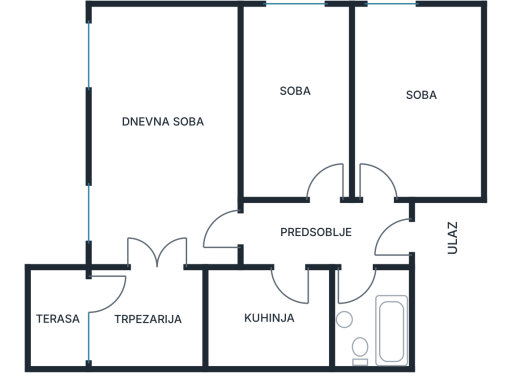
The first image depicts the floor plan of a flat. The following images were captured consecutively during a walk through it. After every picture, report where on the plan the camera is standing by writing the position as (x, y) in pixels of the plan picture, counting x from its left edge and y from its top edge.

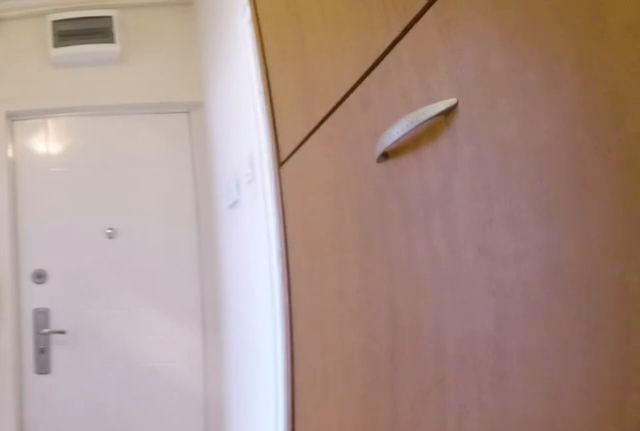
(280, 245)
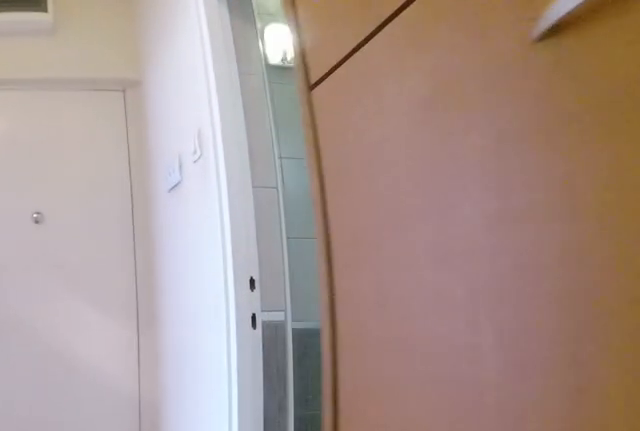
(292, 243)
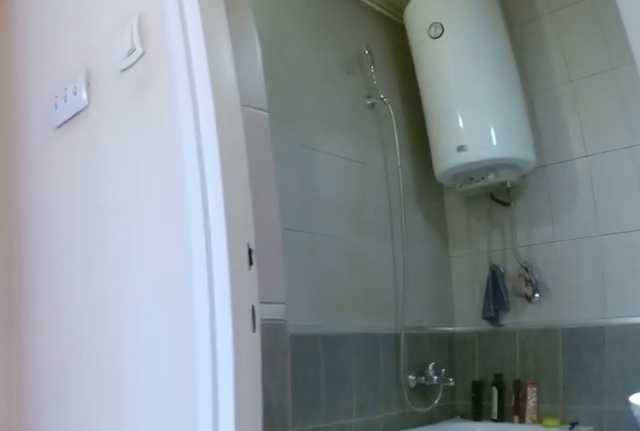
(334, 240)
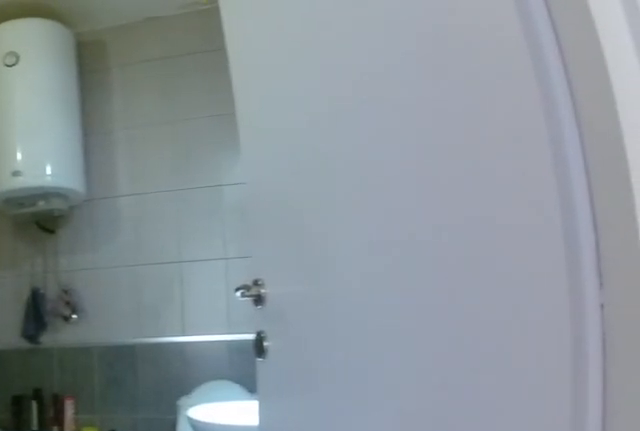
(348, 234)
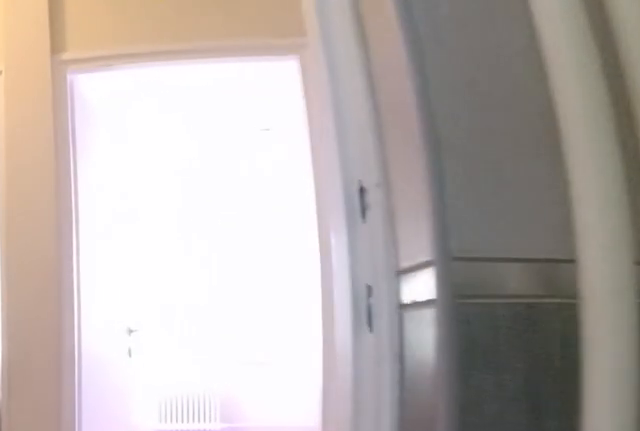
(352, 306)
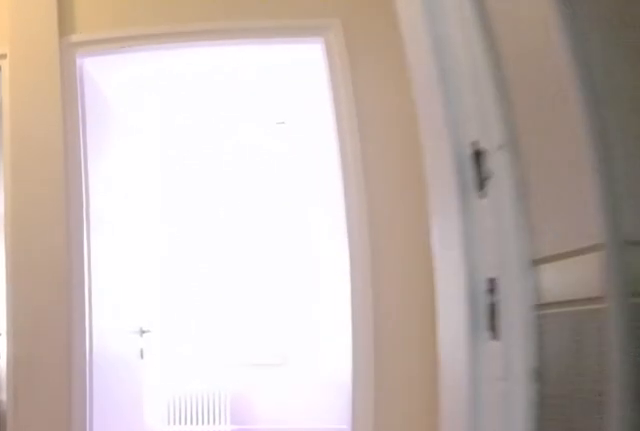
(352, 299)
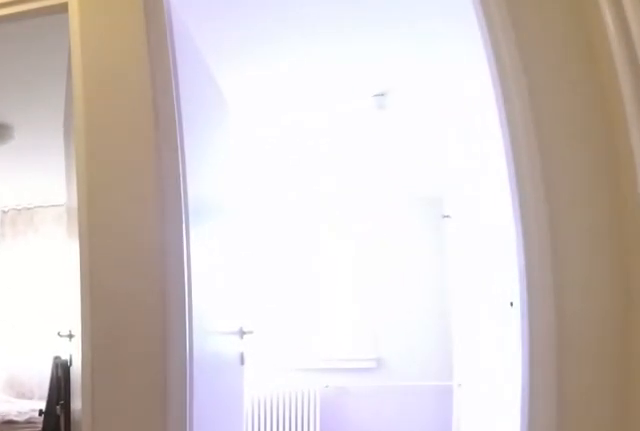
(351, 277)
